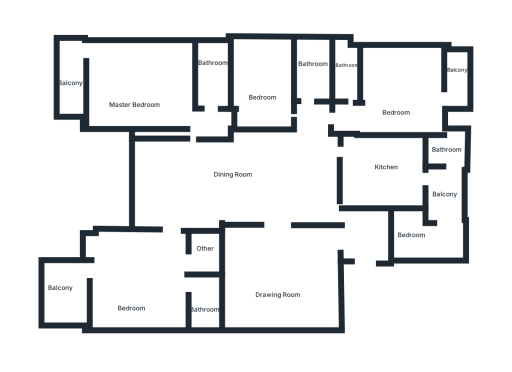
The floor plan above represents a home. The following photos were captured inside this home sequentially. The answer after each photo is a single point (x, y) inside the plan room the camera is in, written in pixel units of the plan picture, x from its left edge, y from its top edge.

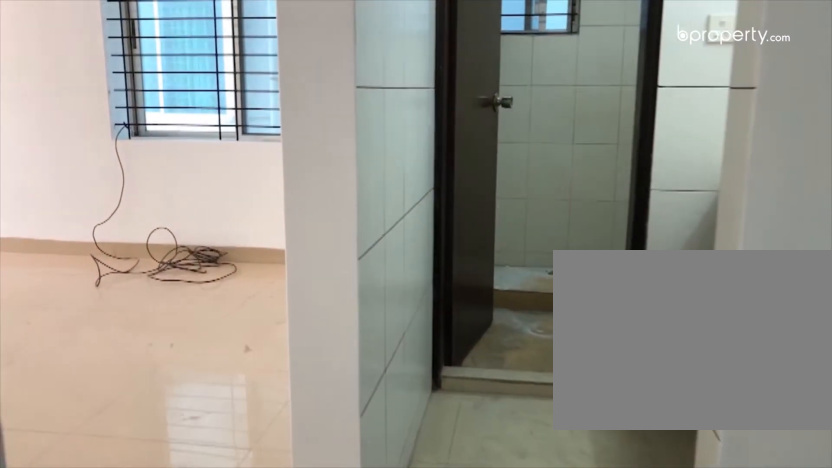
(137, 85)
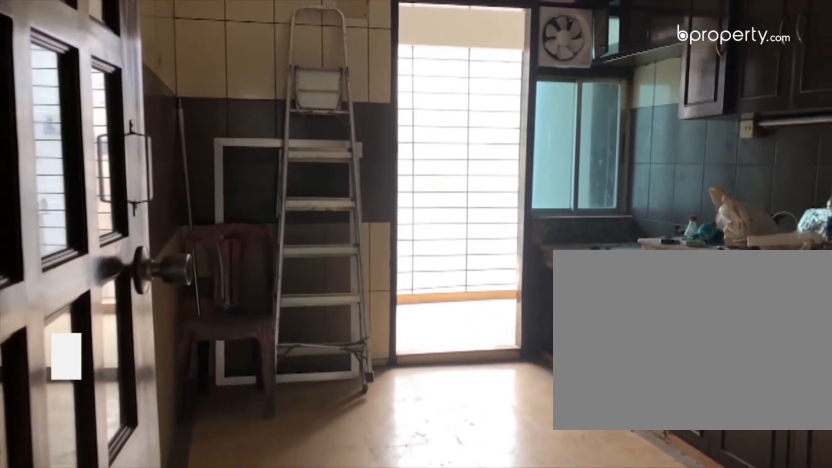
(386, 166)
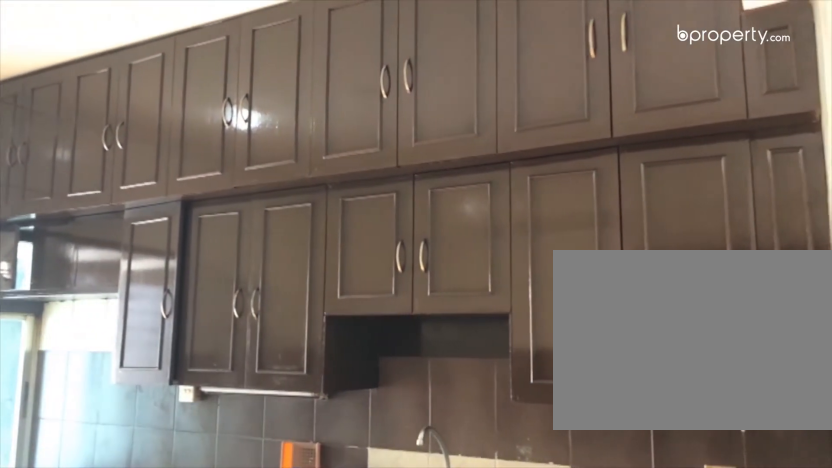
(386, 166)
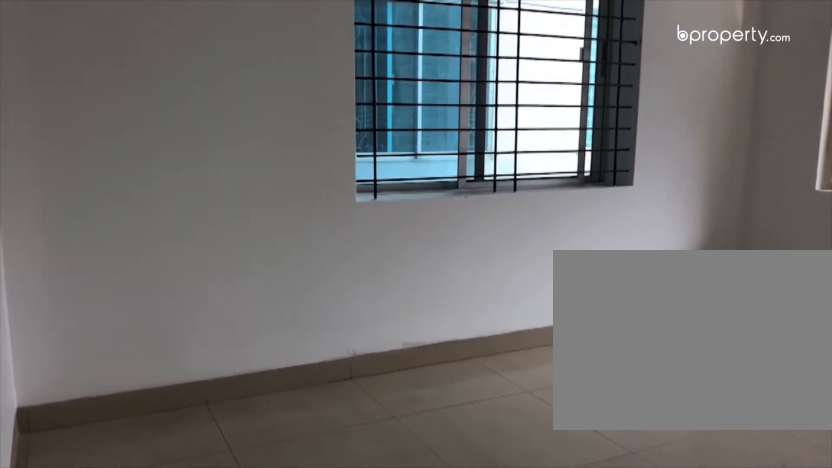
(396, 89)
